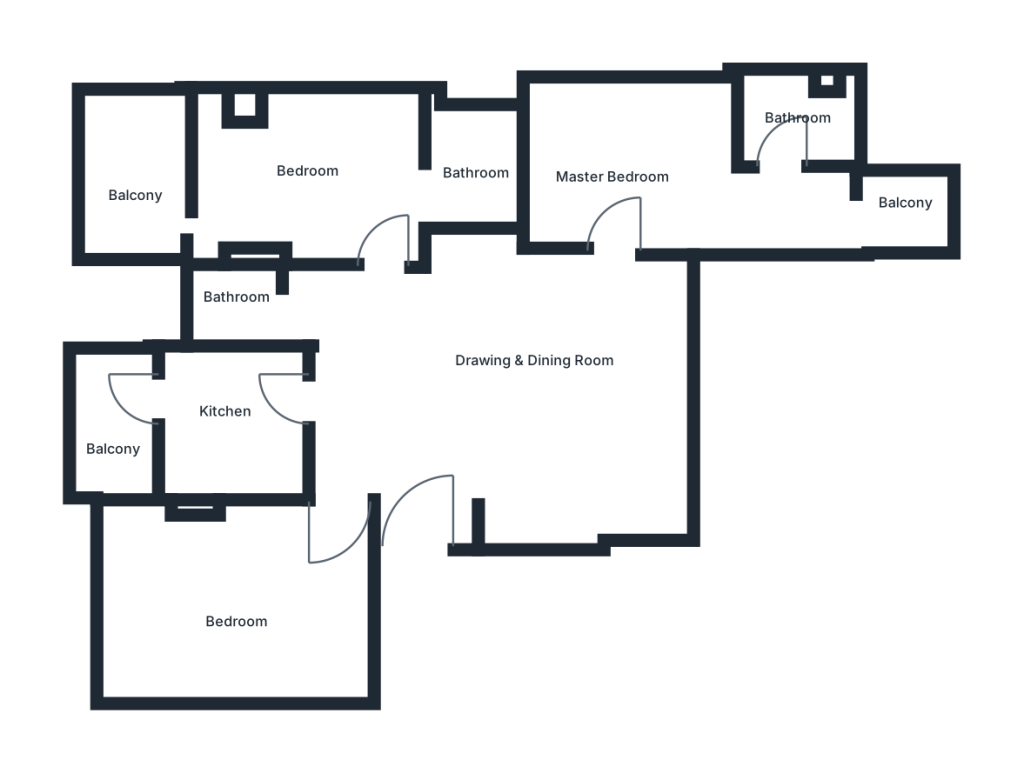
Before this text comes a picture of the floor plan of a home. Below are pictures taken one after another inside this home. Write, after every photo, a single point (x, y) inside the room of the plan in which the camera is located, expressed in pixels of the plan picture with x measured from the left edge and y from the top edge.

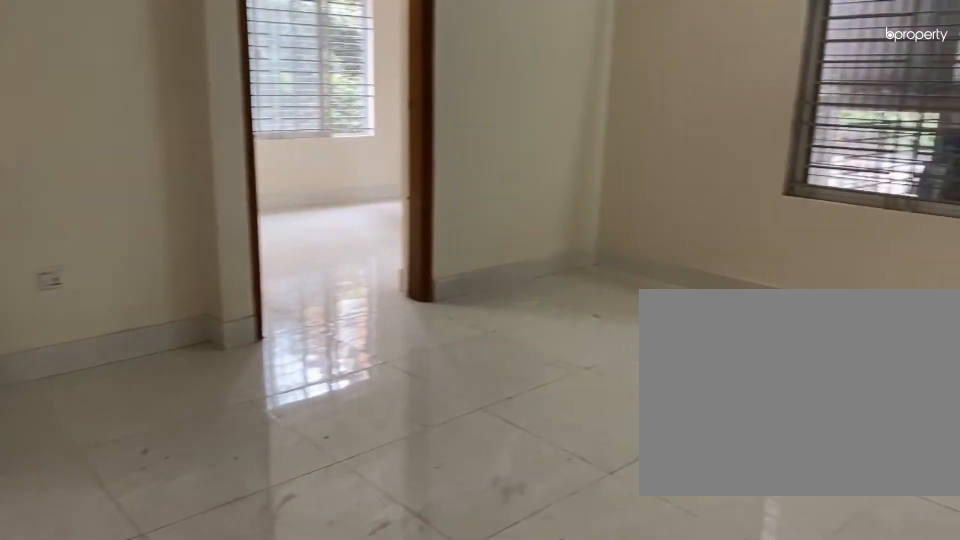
(506, 387)
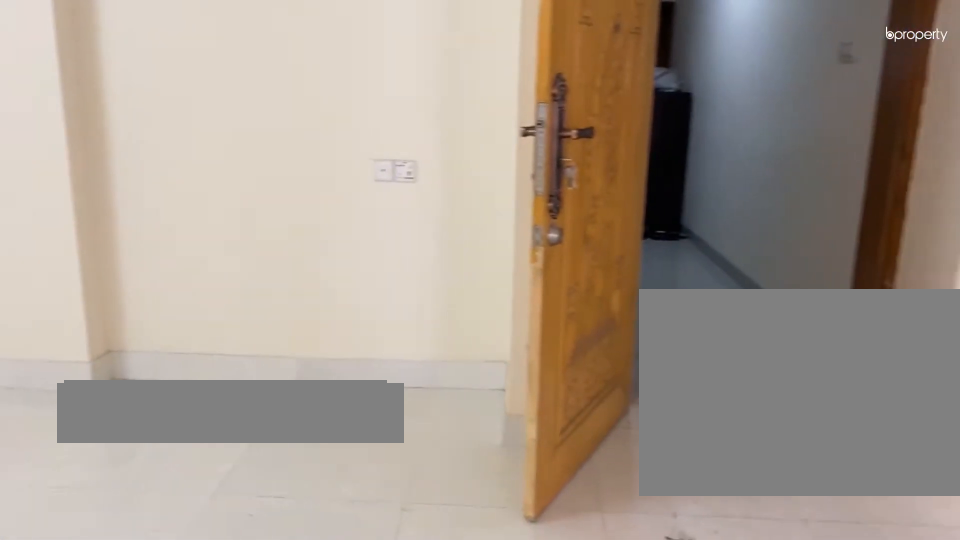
(506, 387)
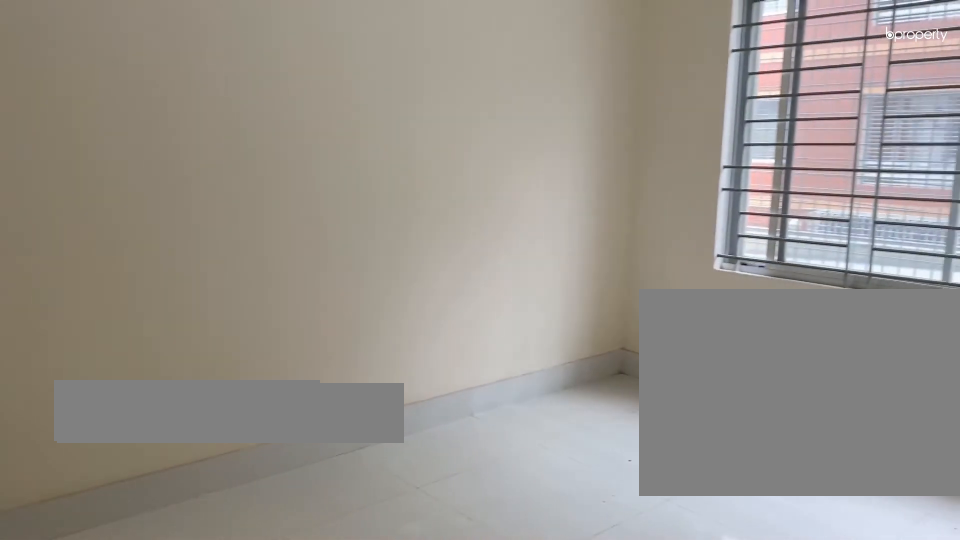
(235, 593)
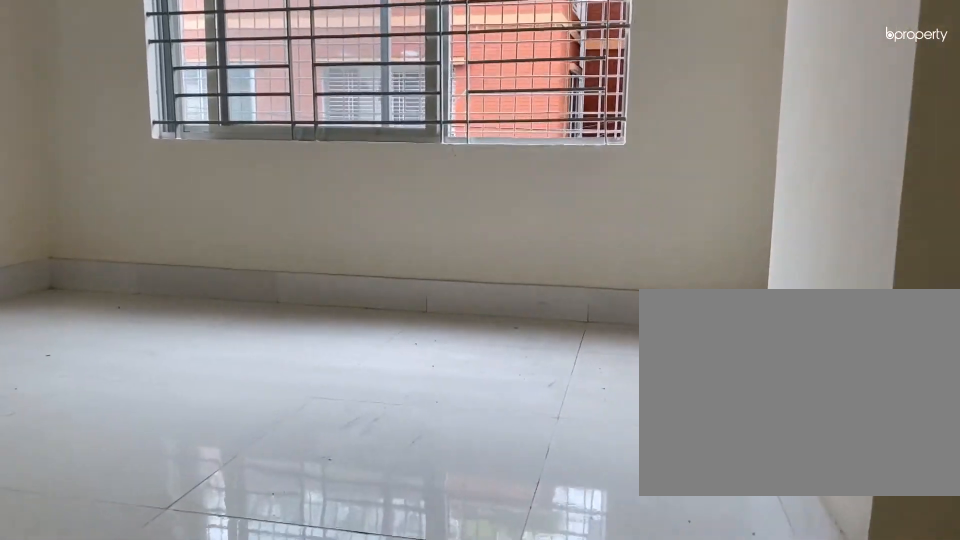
(235, 593)
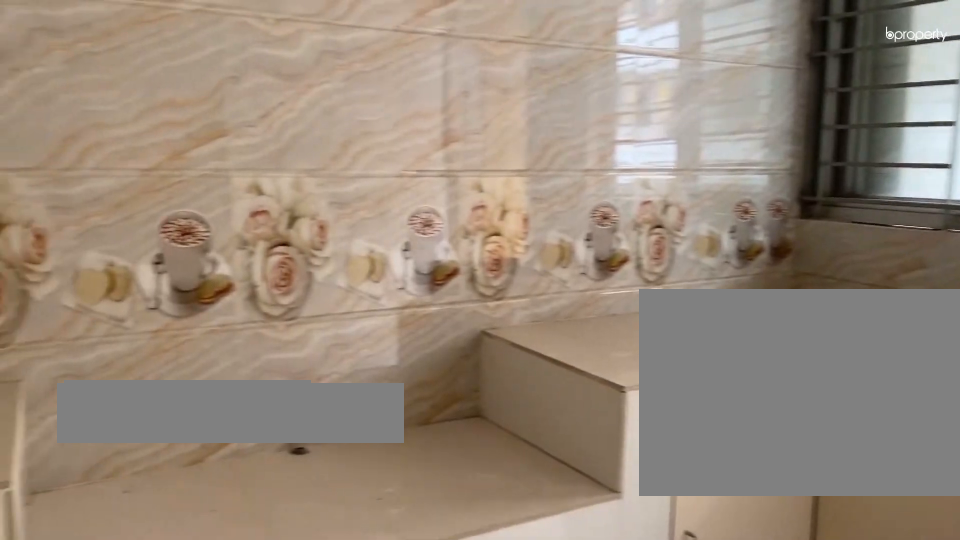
(231, 431)
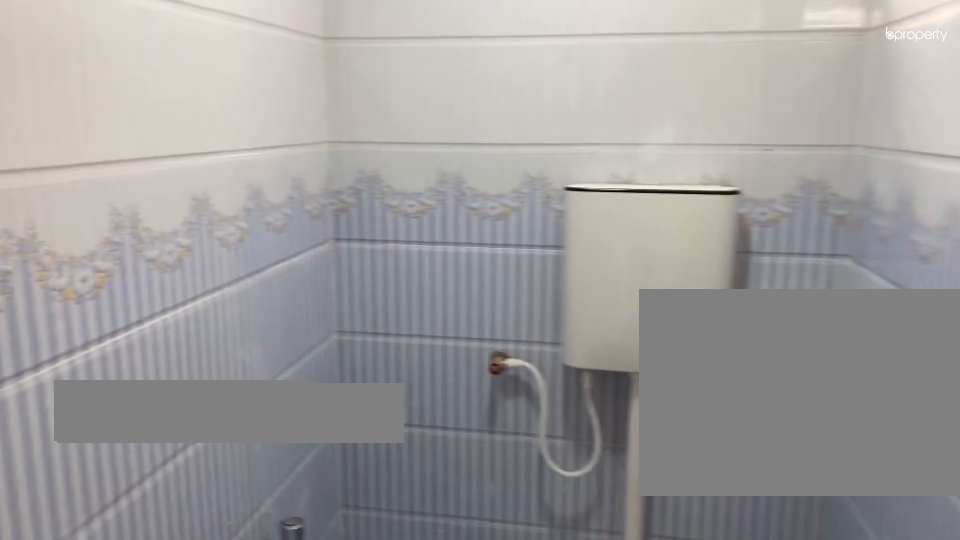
(245, 293)
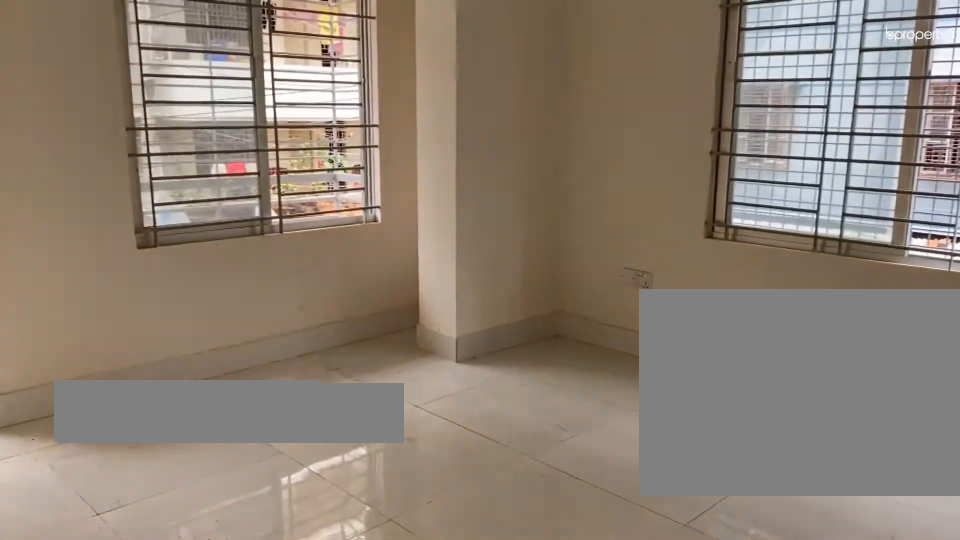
(314, 200)
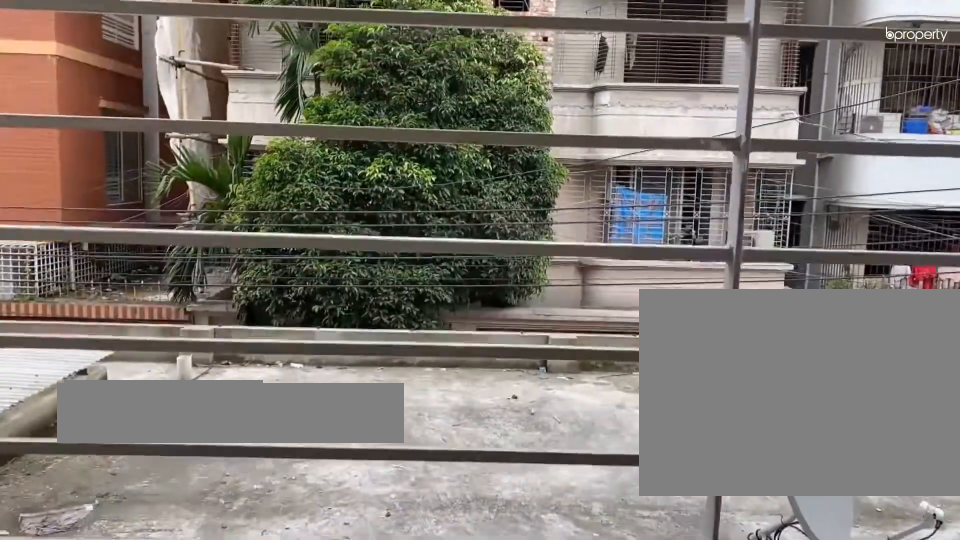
(131, 190)
